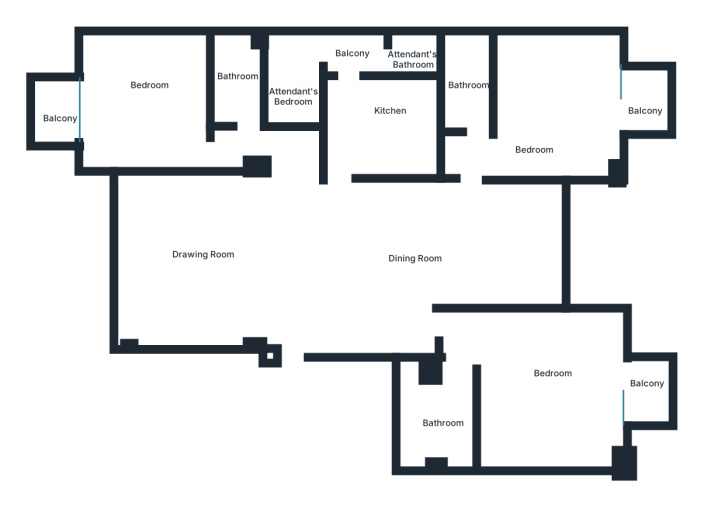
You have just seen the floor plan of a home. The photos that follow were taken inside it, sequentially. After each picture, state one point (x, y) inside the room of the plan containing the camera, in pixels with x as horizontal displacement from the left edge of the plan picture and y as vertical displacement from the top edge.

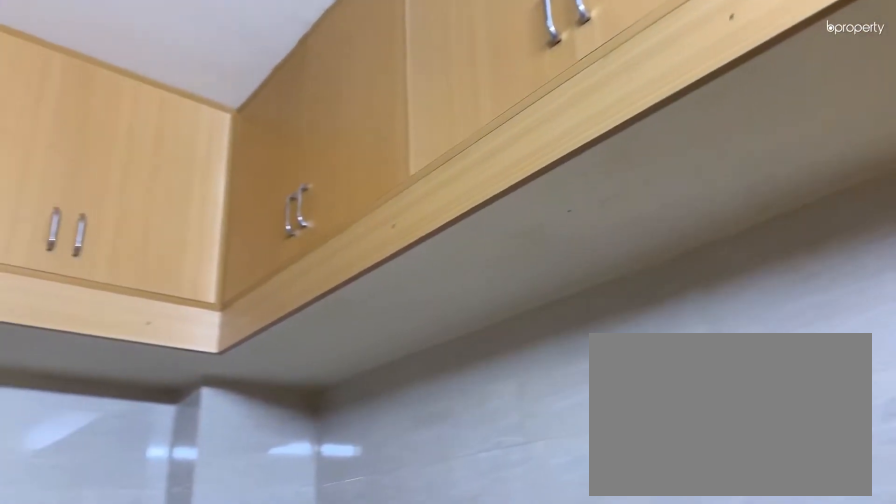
(368, 128)
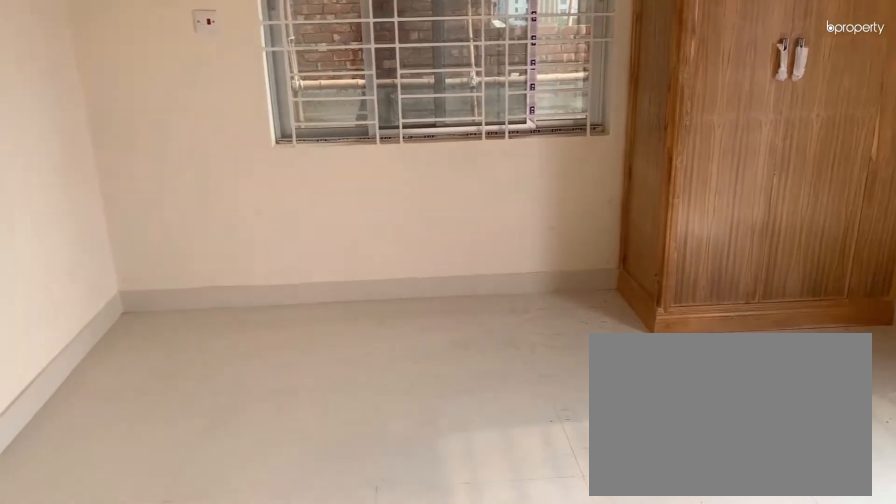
(557, 109)
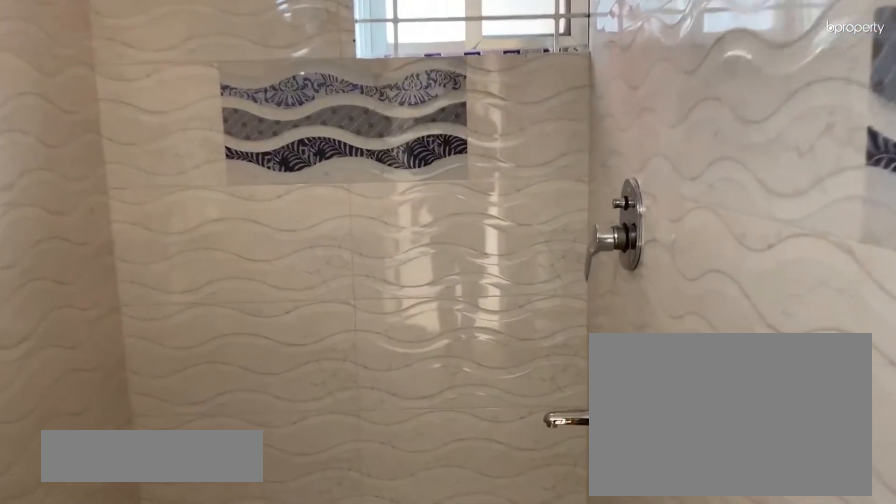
(468, 92)
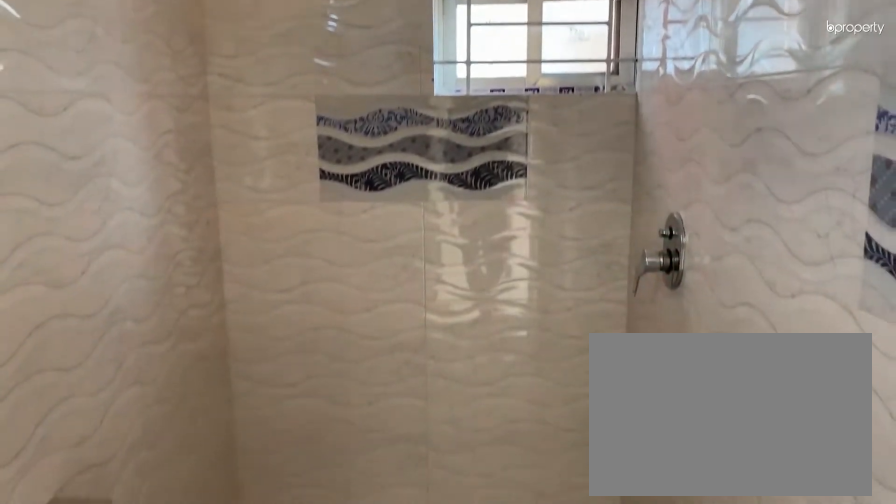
(468, 92)
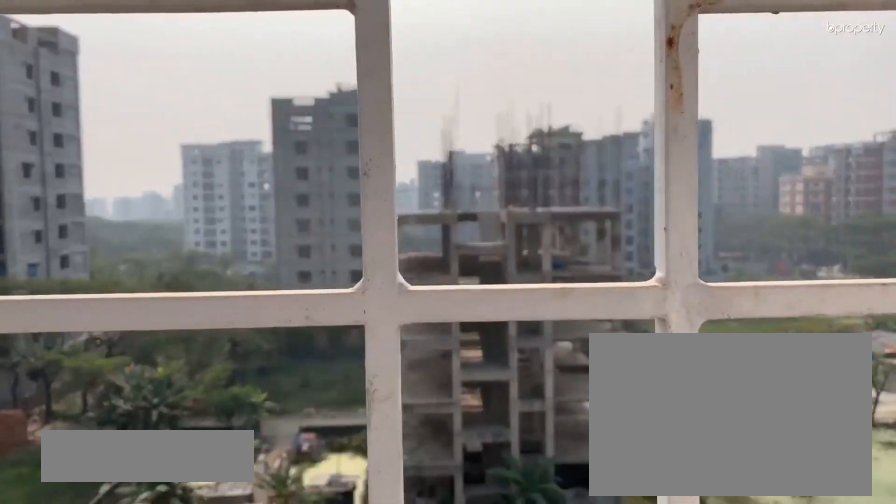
(645, 111)
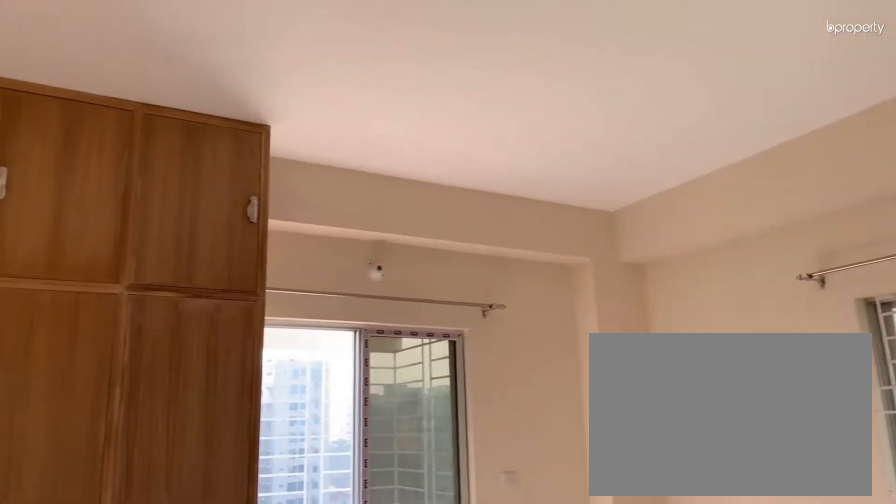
(541, 391)
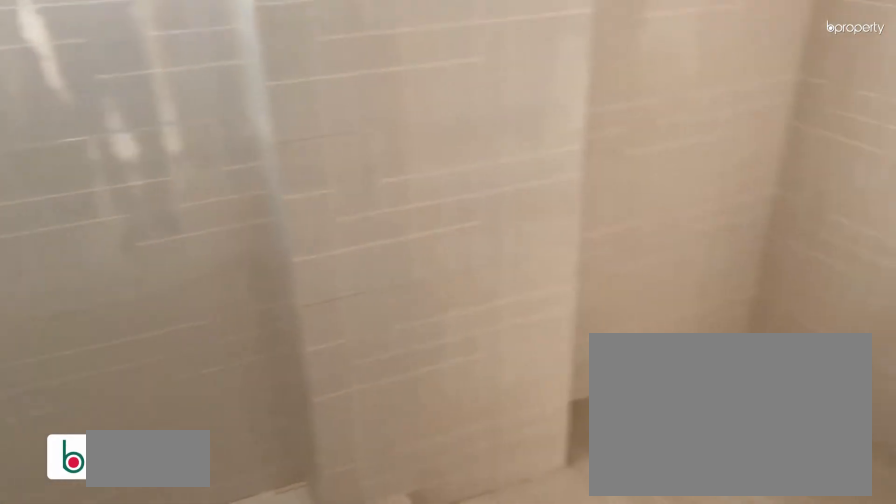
(443, 420)
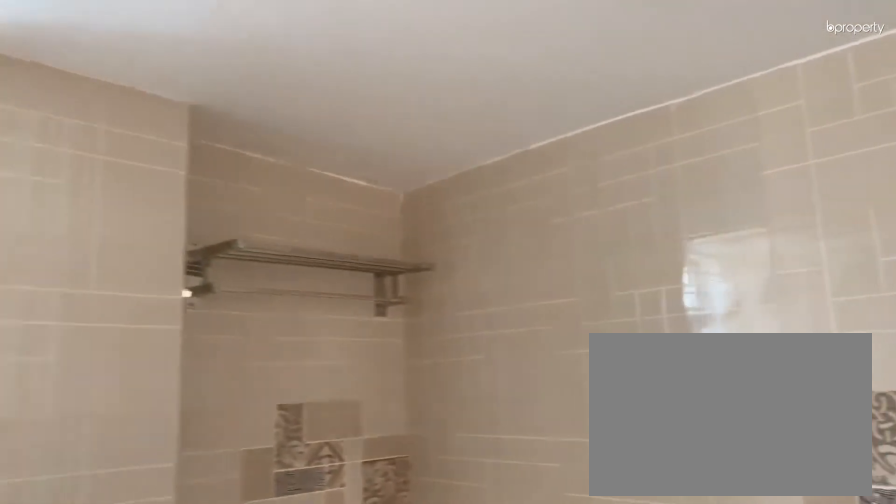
(446, 411)
